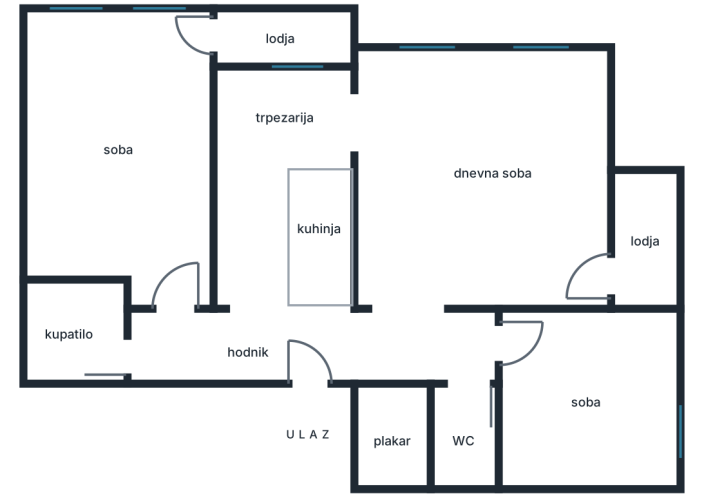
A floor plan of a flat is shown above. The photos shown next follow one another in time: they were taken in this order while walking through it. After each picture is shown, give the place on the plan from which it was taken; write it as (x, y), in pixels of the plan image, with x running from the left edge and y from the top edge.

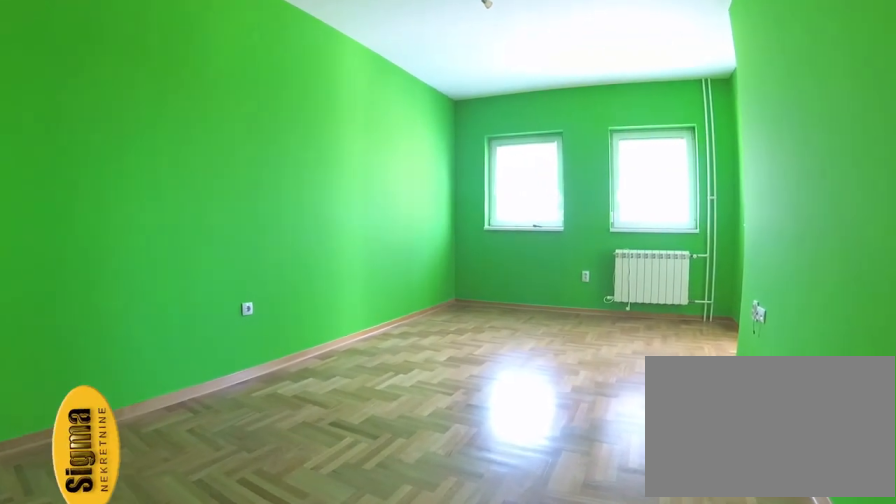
(180, 300)
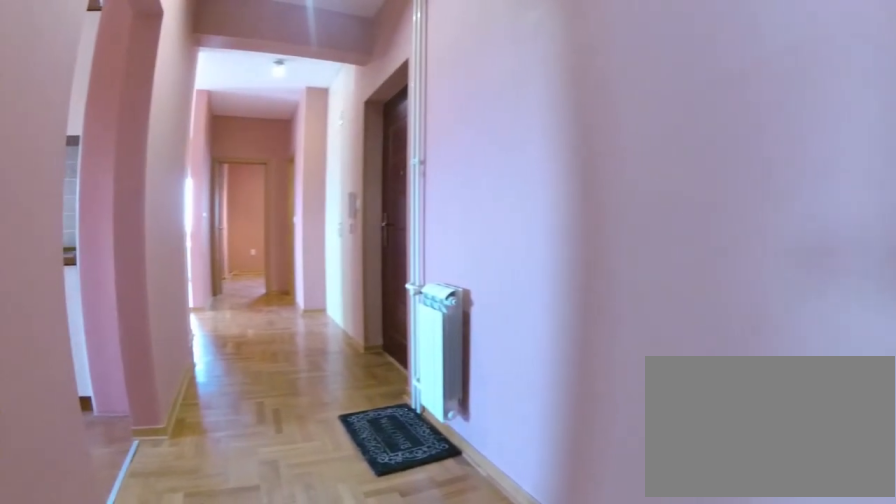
(164, 331)
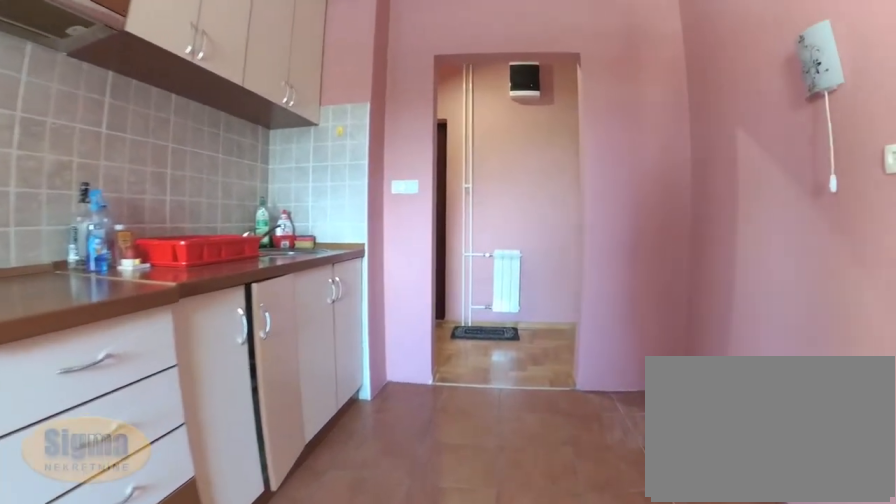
(251, 182)
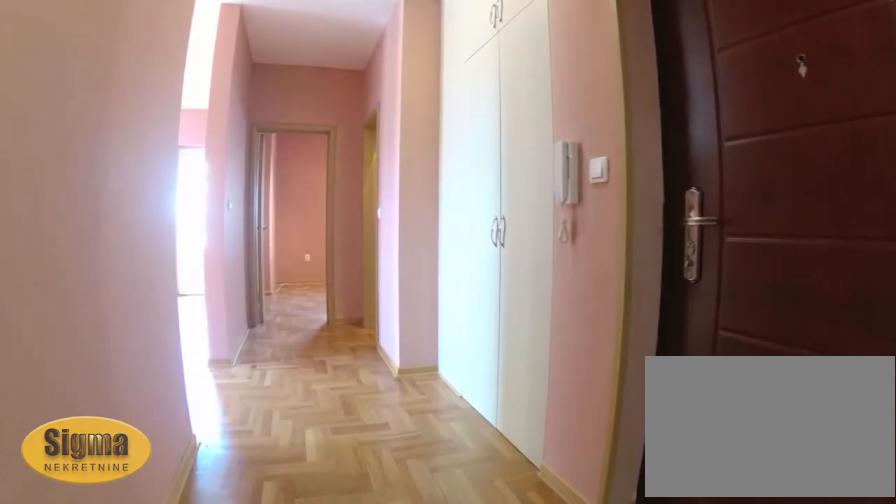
(246, 342)
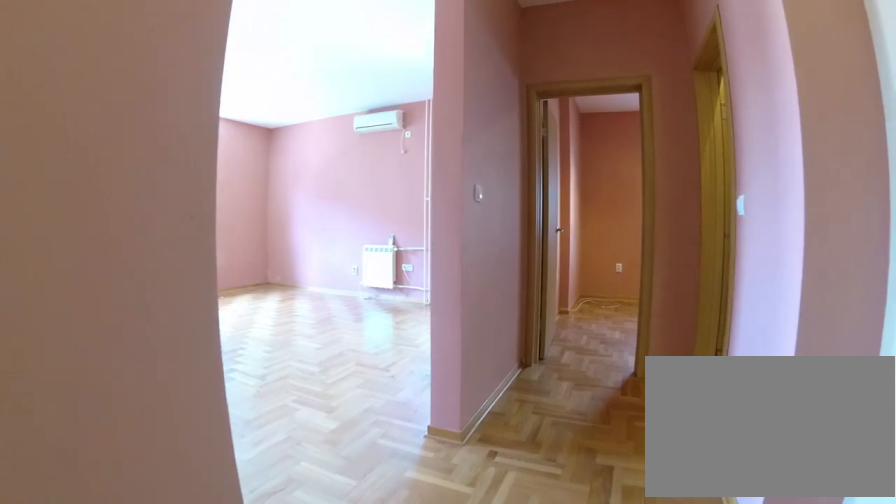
(313, 347)
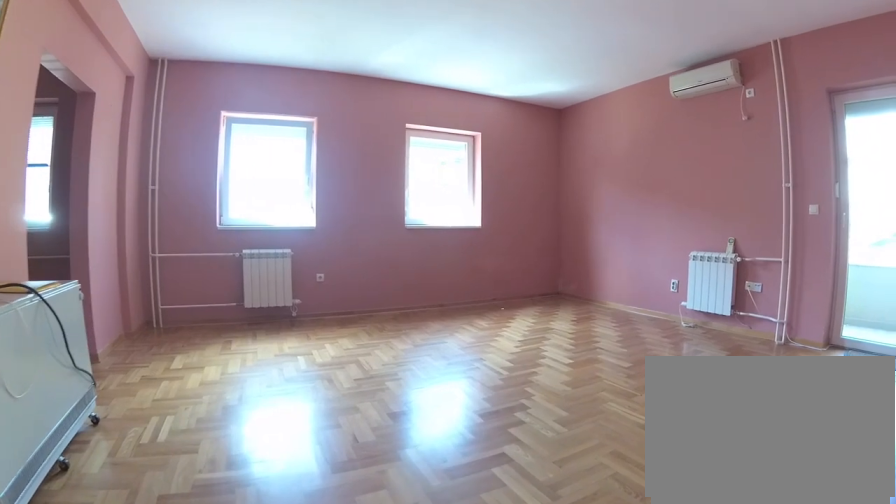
(396, 308)
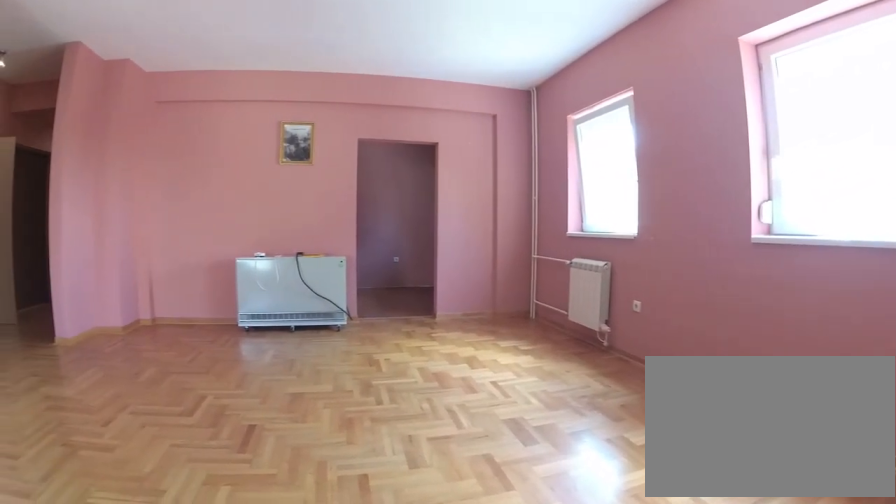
(590, 174)
